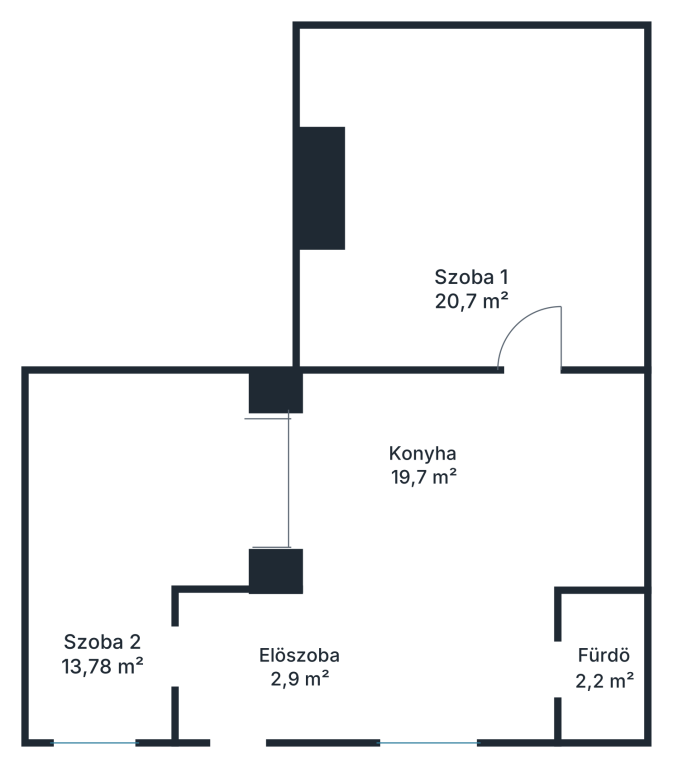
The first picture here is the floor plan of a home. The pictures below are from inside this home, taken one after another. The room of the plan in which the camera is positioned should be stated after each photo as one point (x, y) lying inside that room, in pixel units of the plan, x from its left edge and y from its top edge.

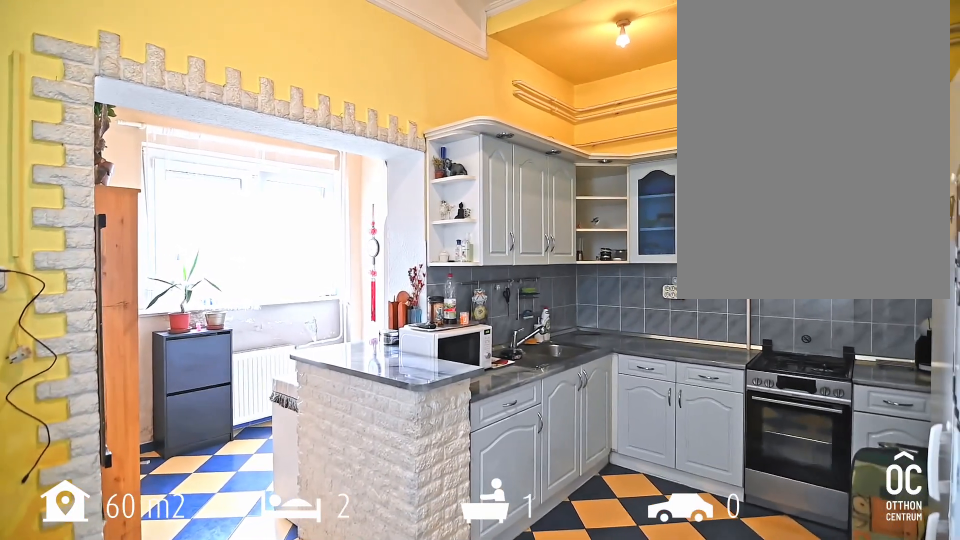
(457, 479)
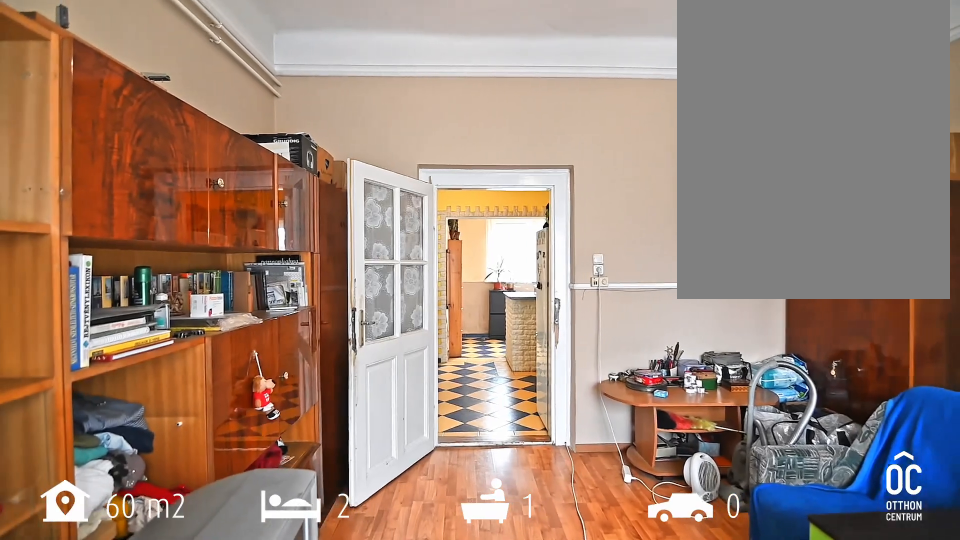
(480, 204)
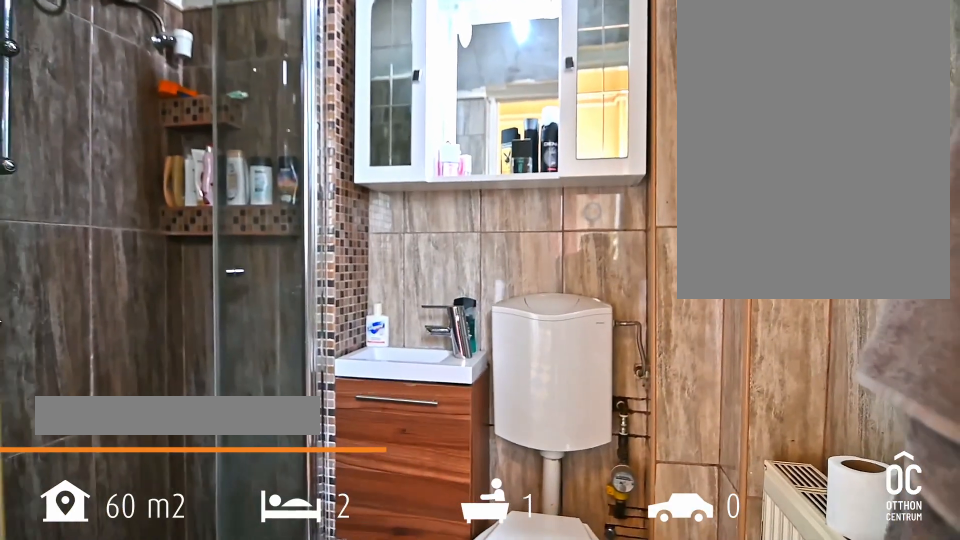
(602, 666)
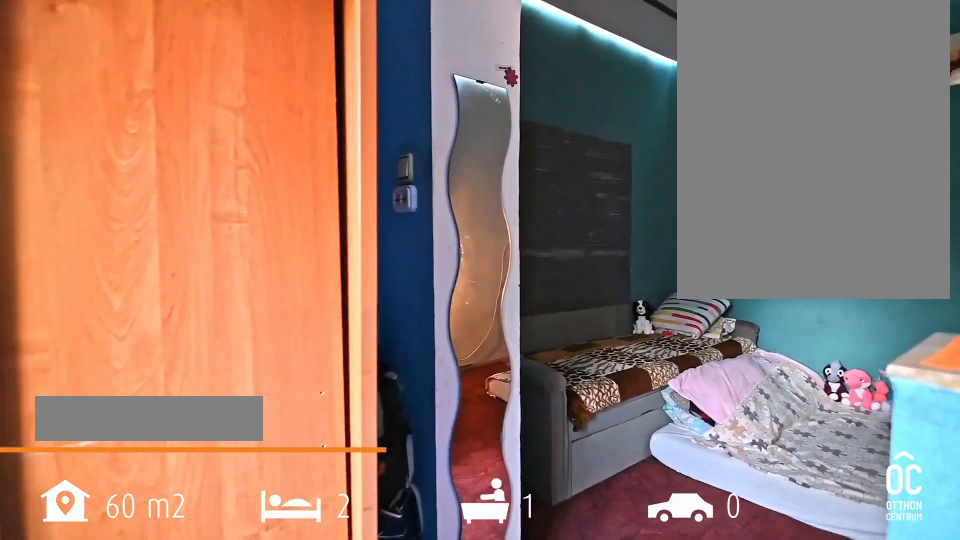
(111, 583)
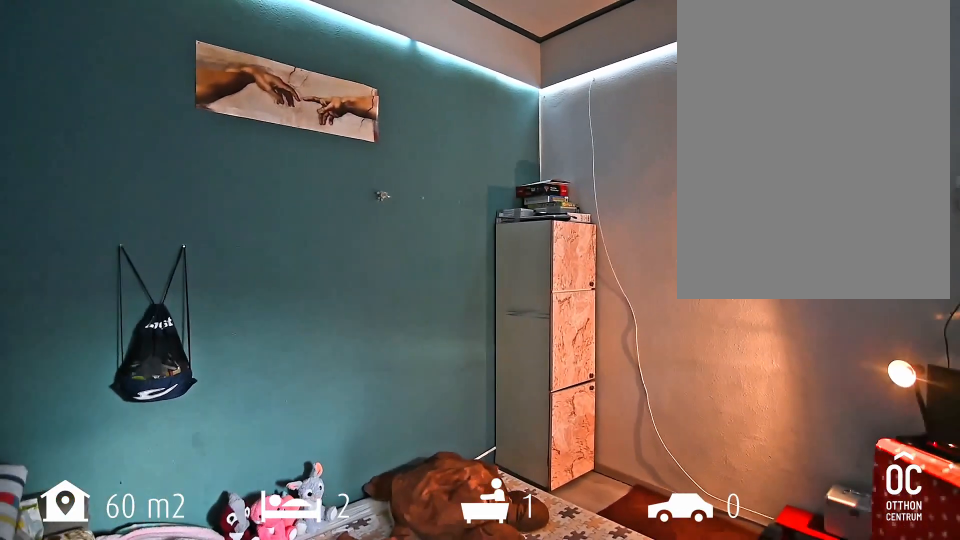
(111, 583)
